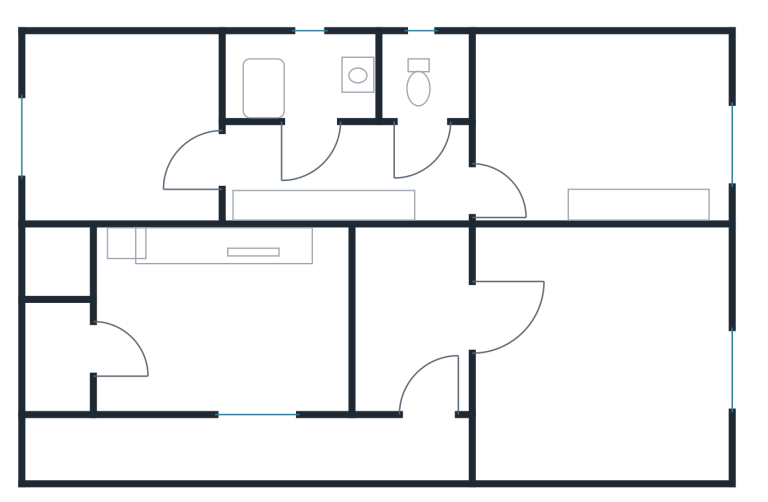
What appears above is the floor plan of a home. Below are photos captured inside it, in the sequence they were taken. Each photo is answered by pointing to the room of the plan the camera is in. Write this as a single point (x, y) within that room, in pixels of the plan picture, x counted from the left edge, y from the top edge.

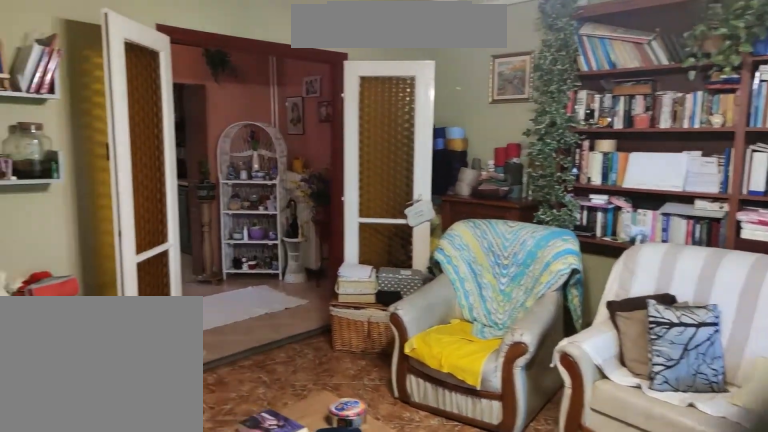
(594, 337)
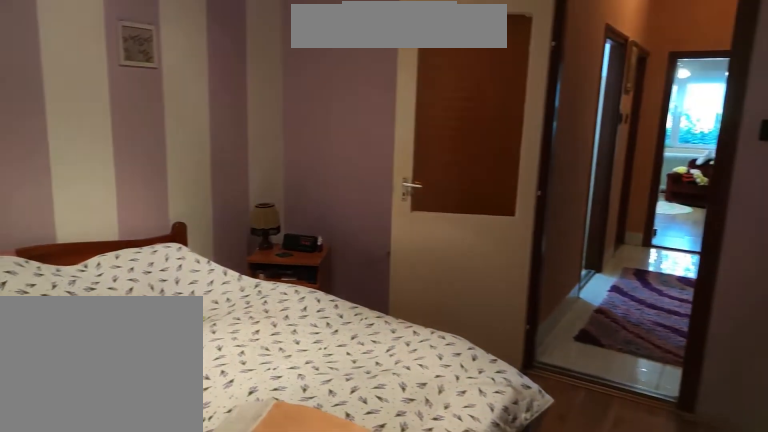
(138, 135)
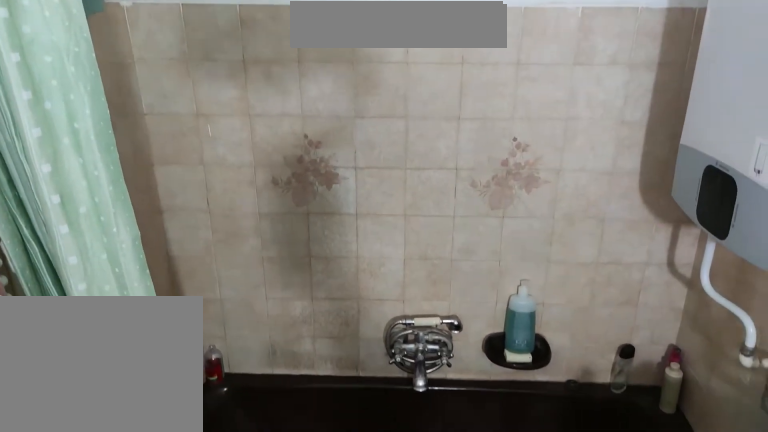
(314, 89)
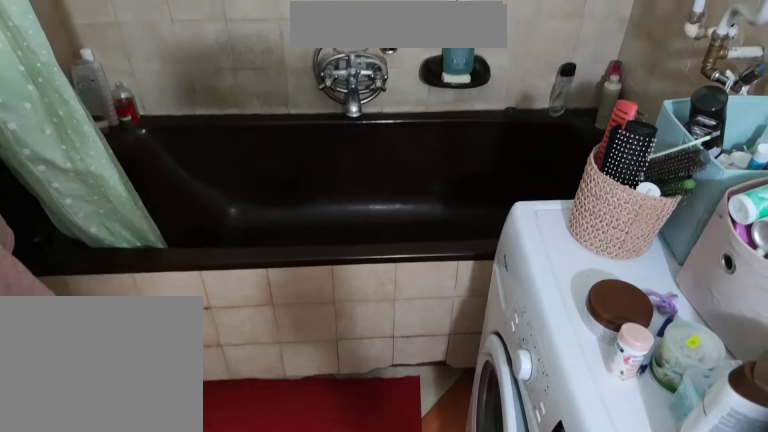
(314, 89)
